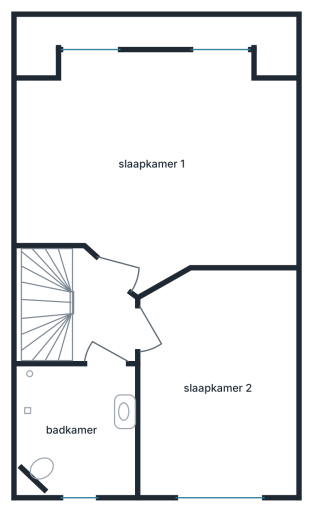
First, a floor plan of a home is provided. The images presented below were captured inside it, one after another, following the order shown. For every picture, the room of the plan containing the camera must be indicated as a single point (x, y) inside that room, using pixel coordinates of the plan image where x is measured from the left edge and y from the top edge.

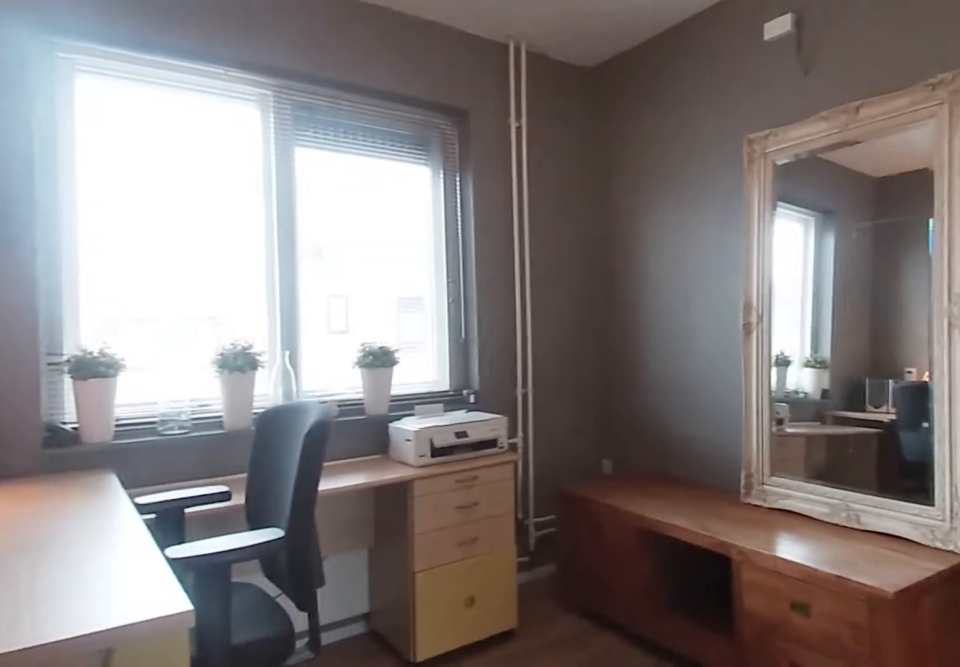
(218, 383)
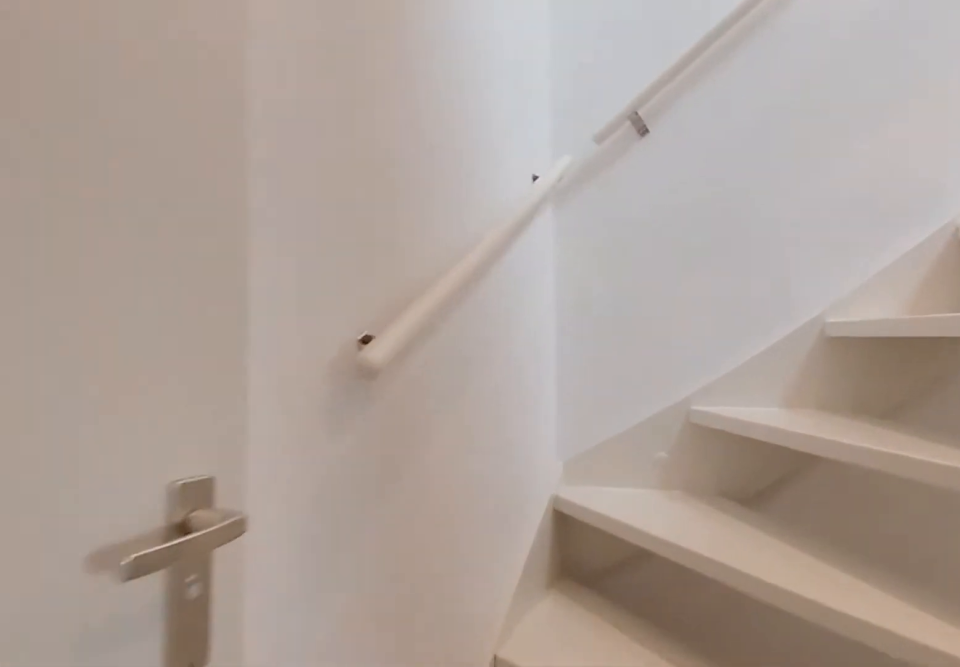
(100, 314)
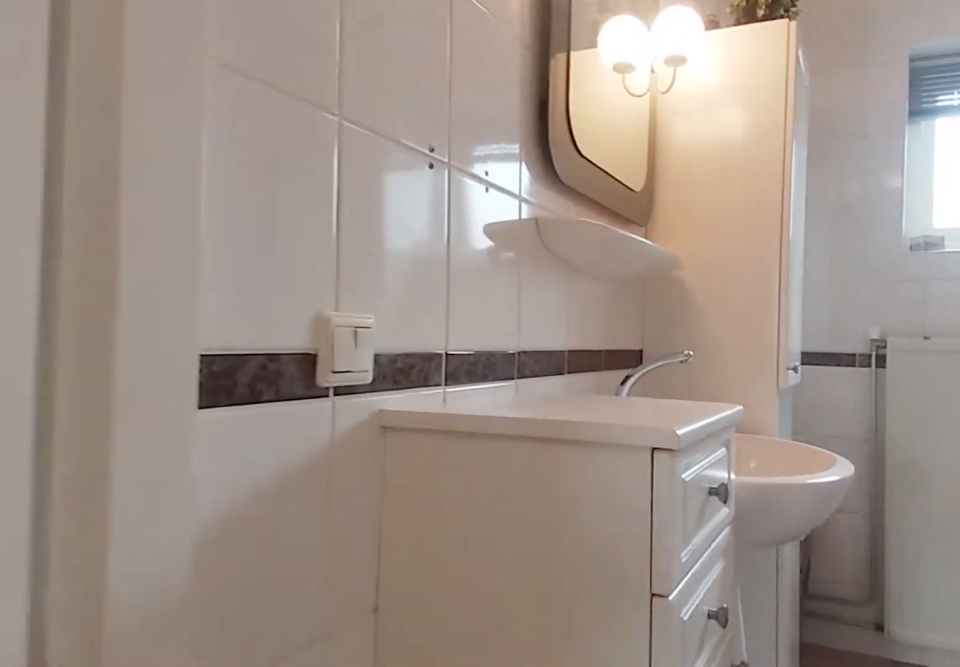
(78, 427)
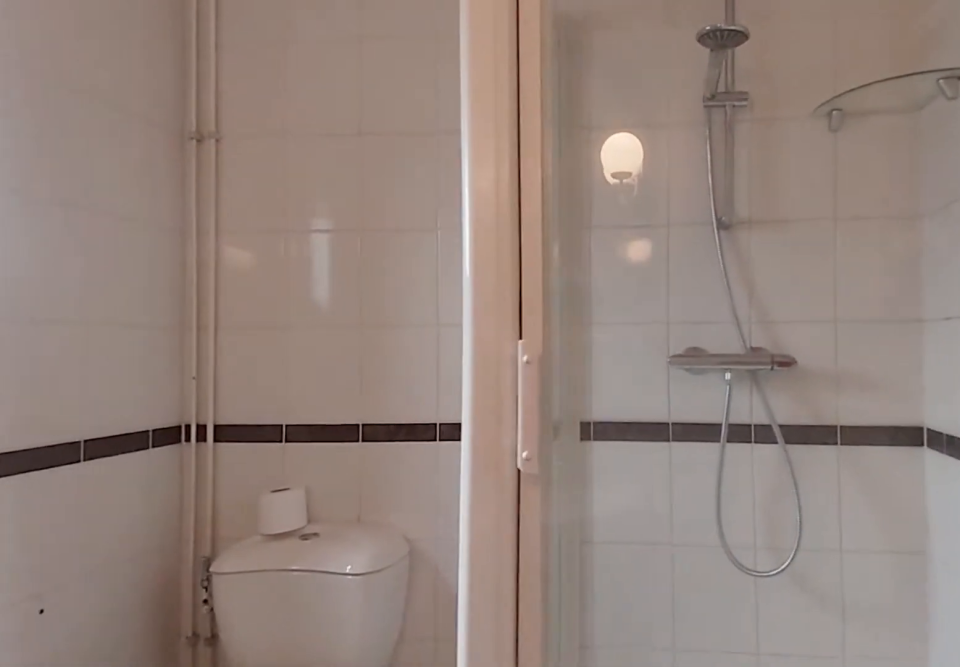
(78, 427)
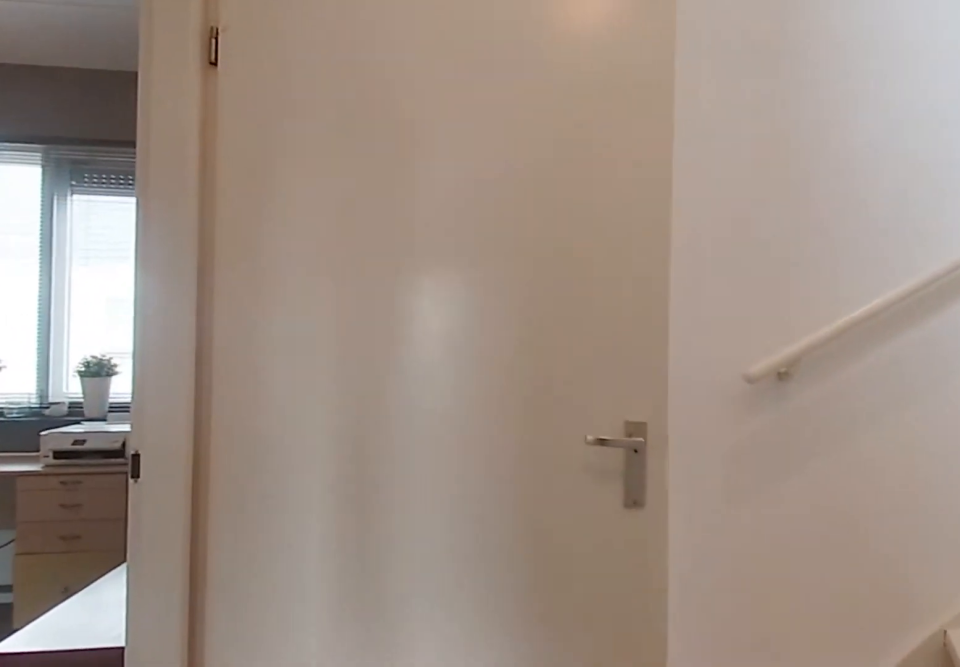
(100, 314)
